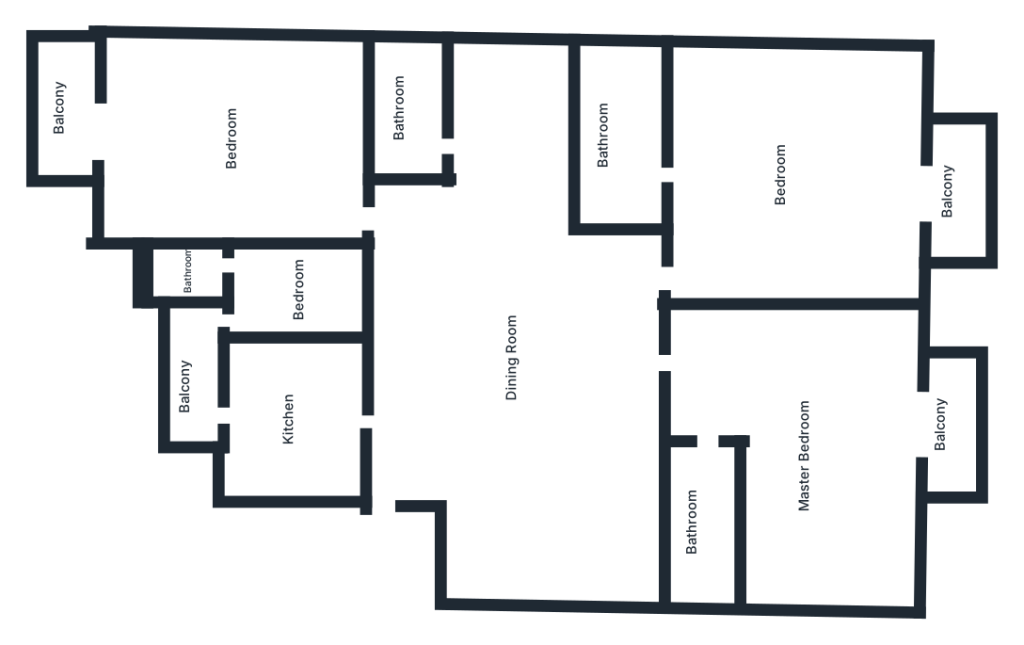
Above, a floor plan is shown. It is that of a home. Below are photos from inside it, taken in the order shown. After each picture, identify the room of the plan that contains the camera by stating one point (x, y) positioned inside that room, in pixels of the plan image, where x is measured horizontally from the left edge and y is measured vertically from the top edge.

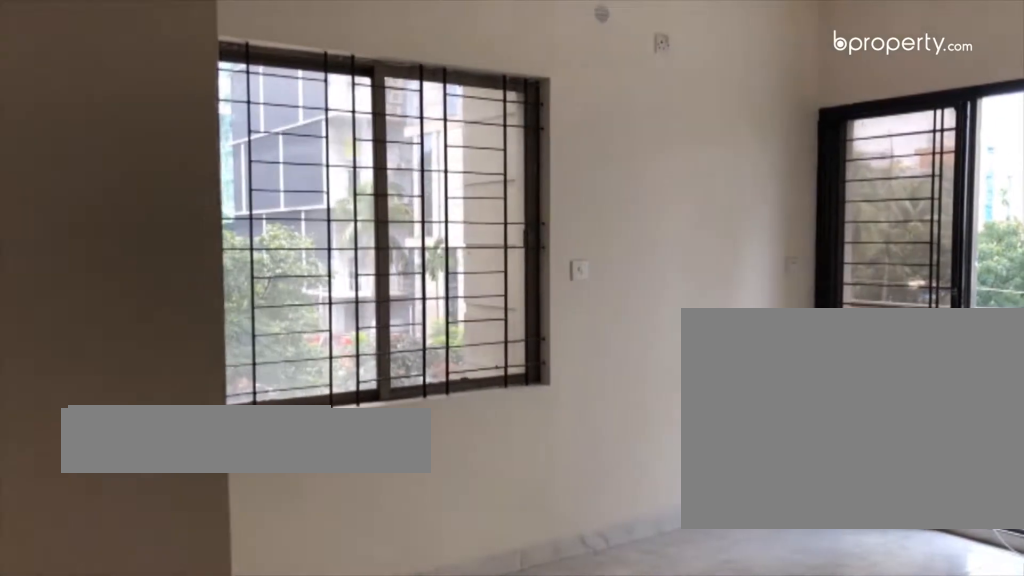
(789, 179)
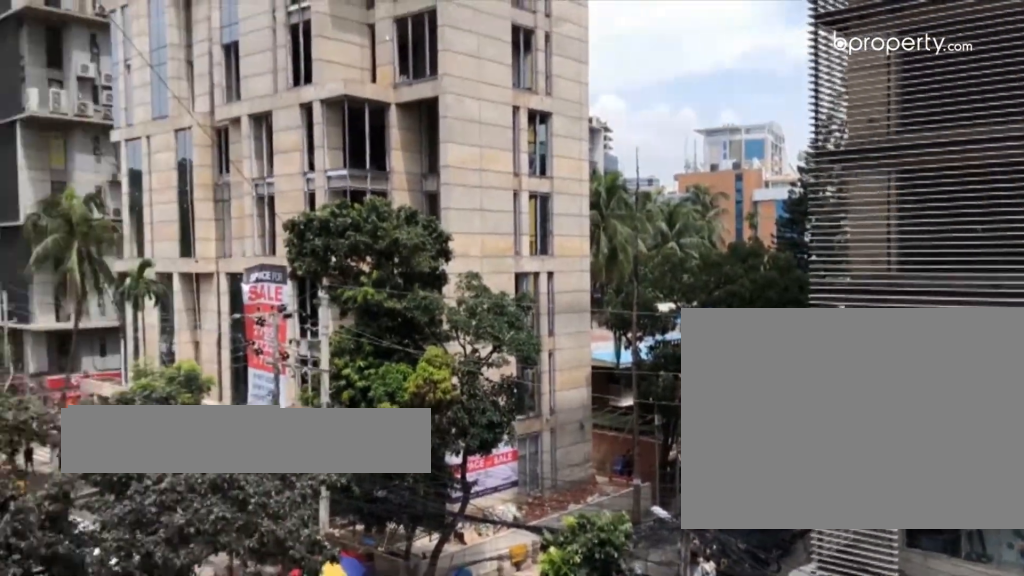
(957, 170)
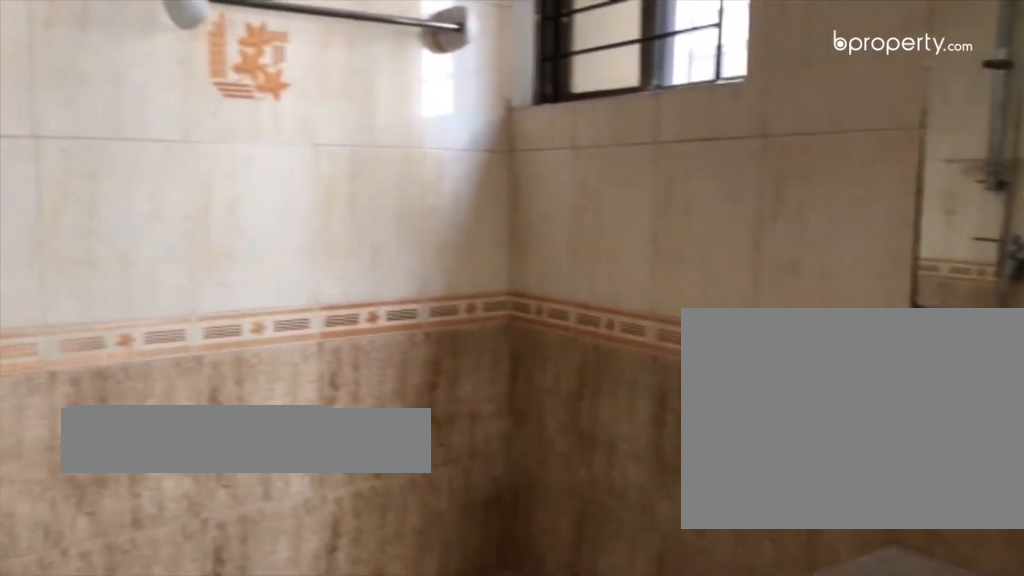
(626, 136)
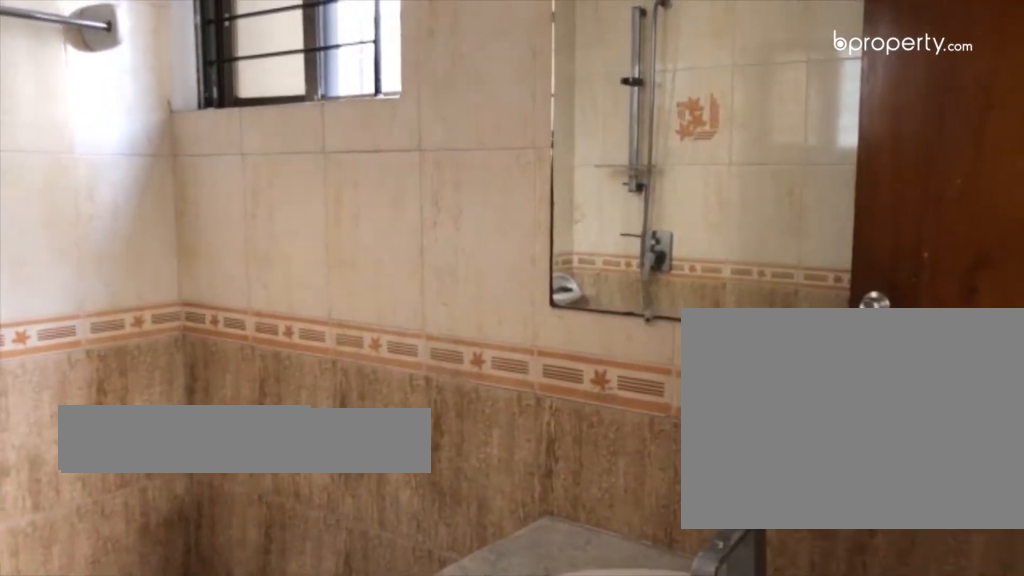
(626, 136)
